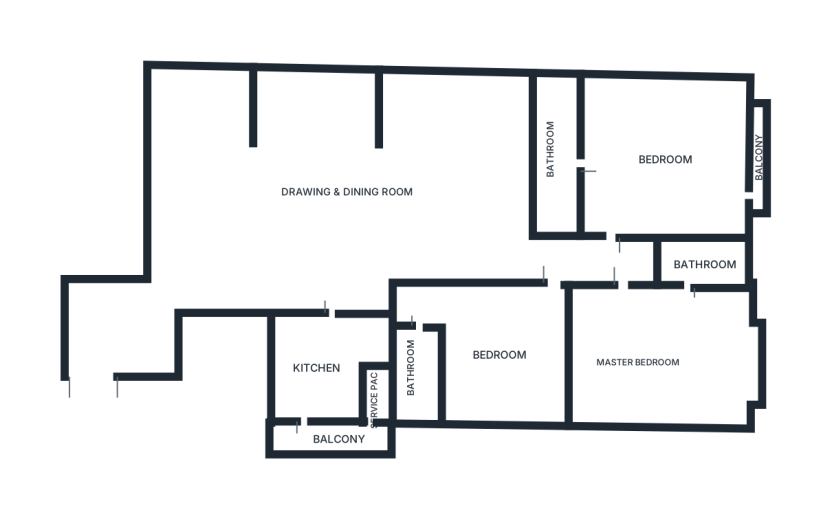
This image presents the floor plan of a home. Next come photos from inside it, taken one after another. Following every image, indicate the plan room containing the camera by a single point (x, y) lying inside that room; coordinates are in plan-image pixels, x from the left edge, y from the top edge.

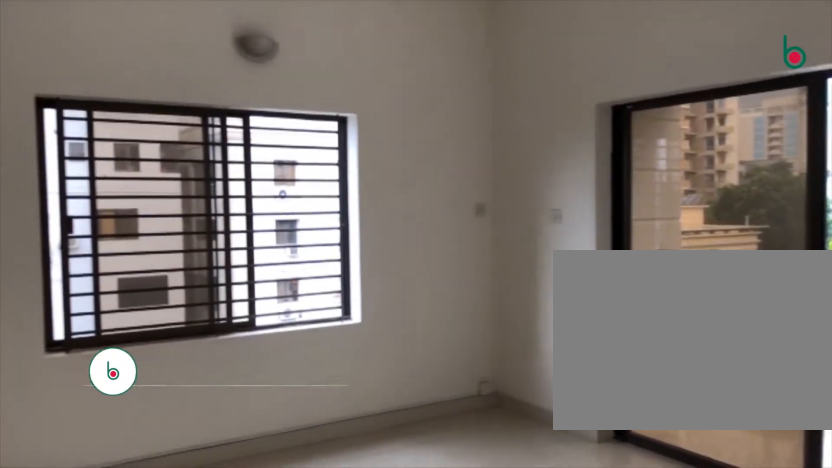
(647, 188)
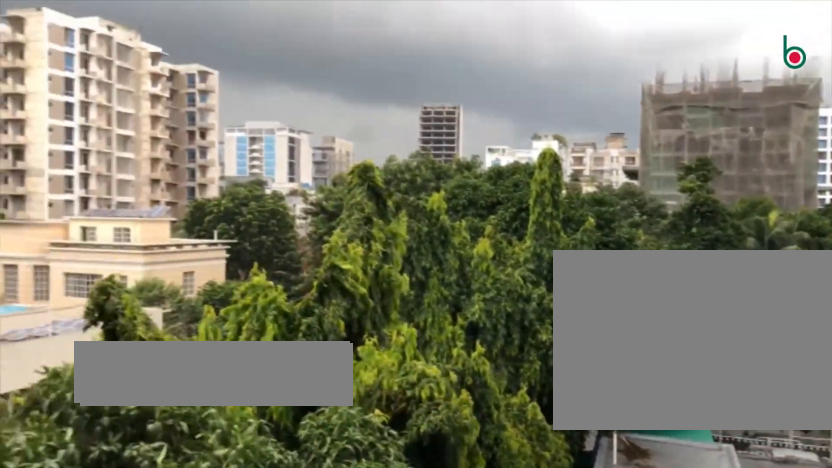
(756, 159)
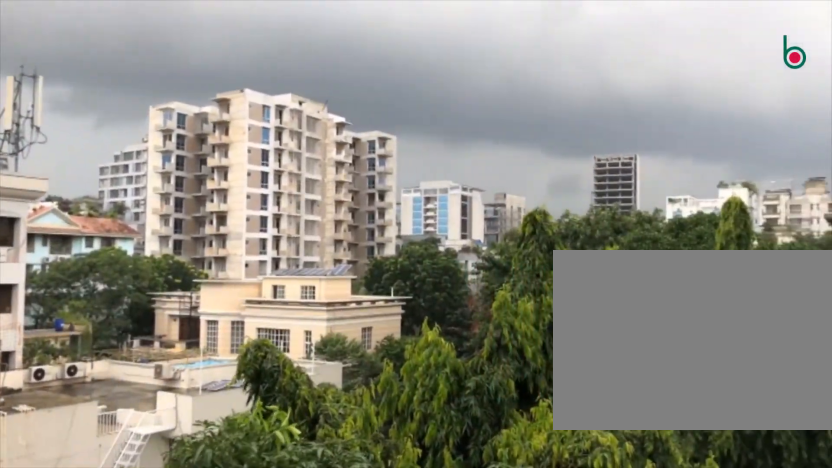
(756, 159)
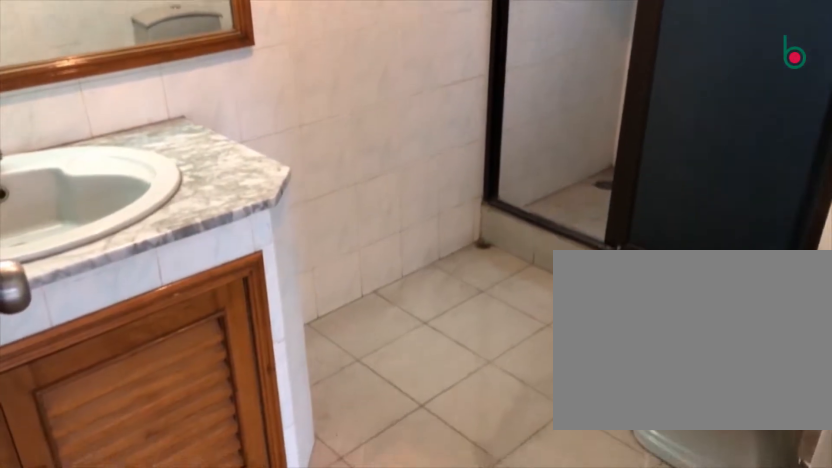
(556, 164)
